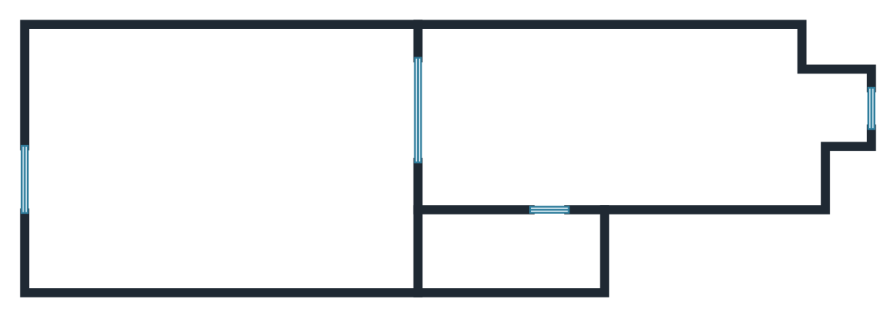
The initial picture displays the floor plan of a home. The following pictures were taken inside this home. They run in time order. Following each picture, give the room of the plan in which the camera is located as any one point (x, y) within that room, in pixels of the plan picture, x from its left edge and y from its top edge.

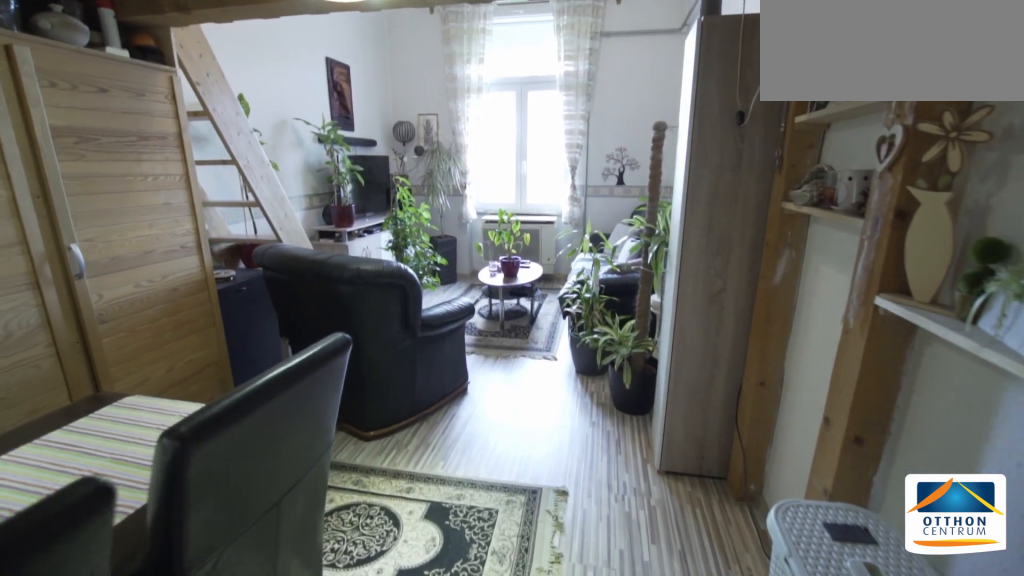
(208, 155)
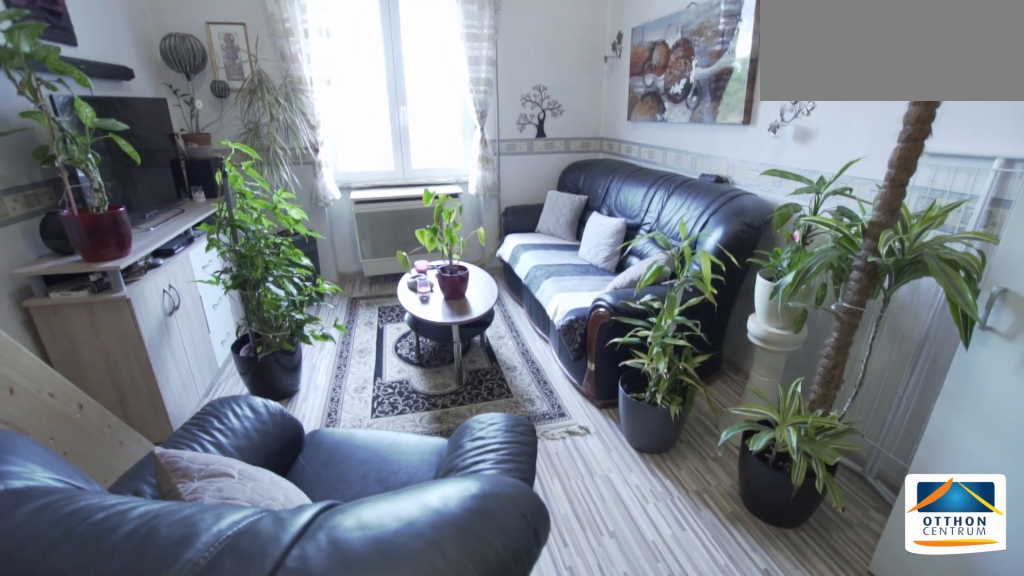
(209, 156)
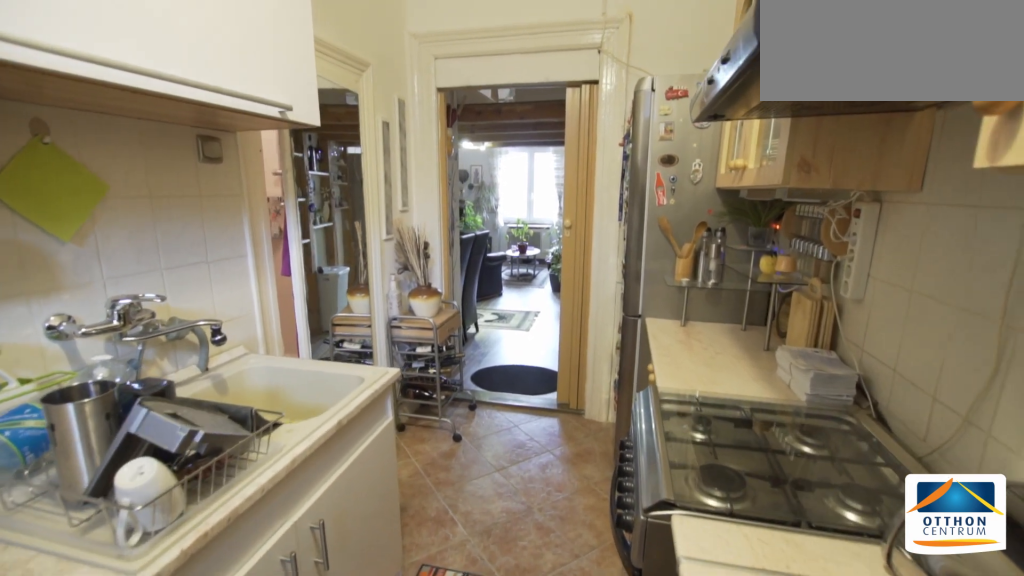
(591, 103)
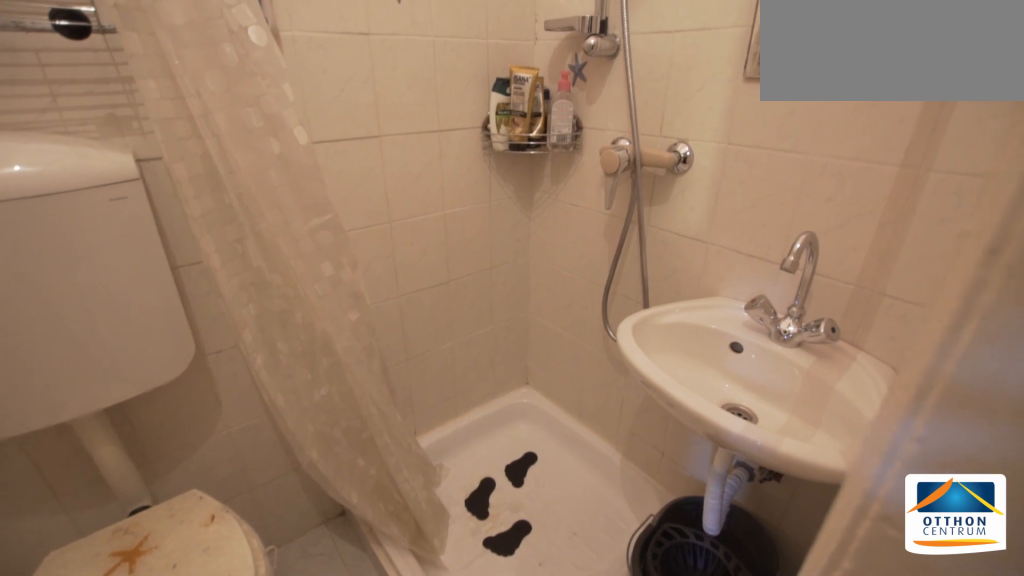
(492, 259)
